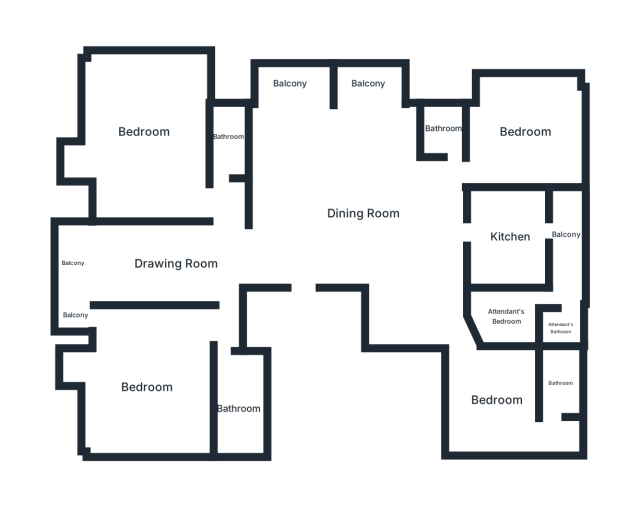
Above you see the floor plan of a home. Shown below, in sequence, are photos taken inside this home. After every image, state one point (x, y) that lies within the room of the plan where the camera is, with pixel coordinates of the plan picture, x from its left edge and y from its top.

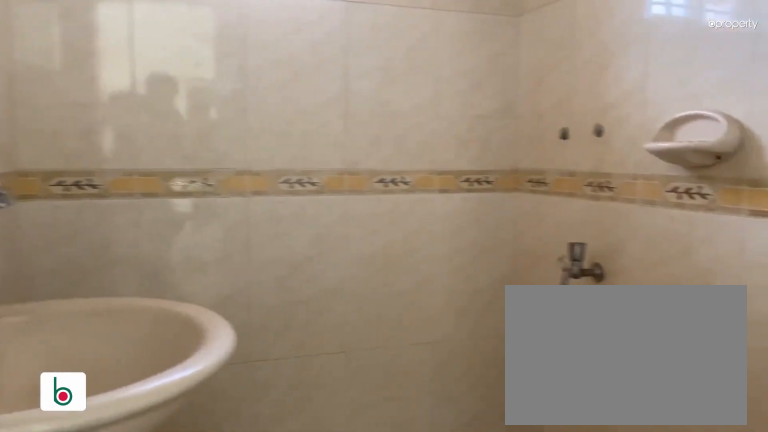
(230, 137)
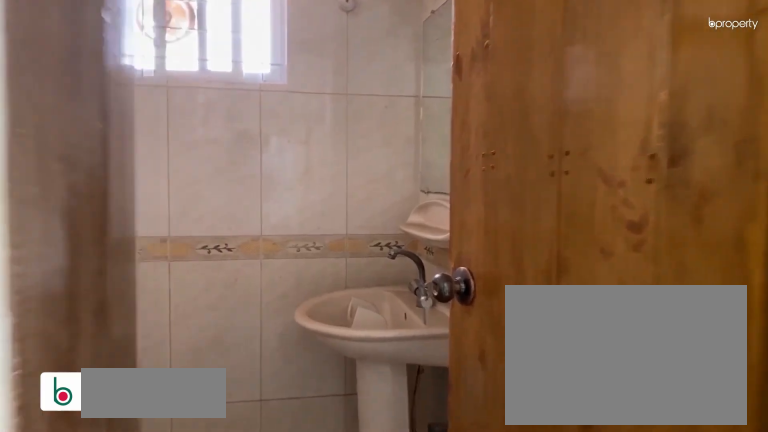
(445, 129)
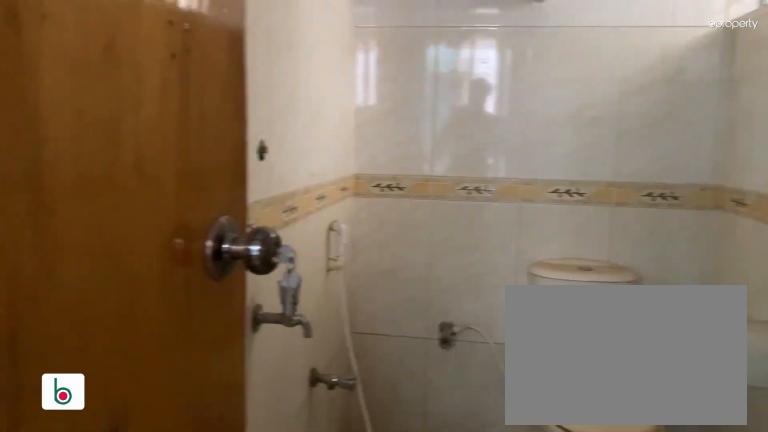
(560, 383)
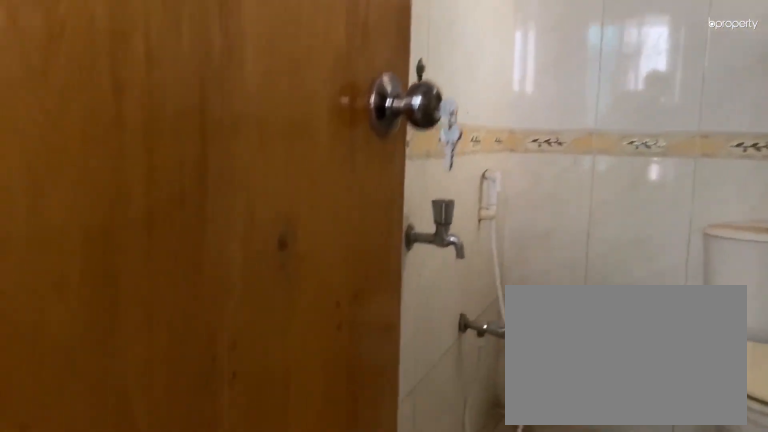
(560, 383)
